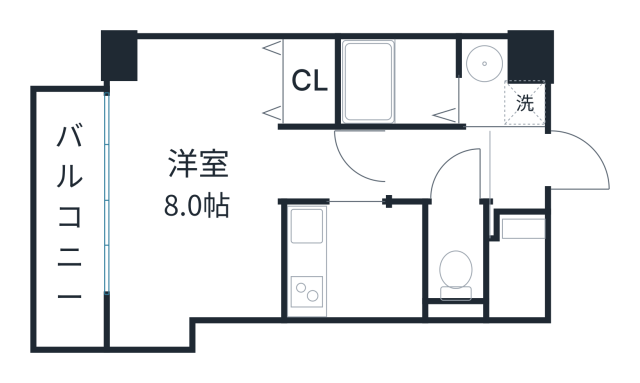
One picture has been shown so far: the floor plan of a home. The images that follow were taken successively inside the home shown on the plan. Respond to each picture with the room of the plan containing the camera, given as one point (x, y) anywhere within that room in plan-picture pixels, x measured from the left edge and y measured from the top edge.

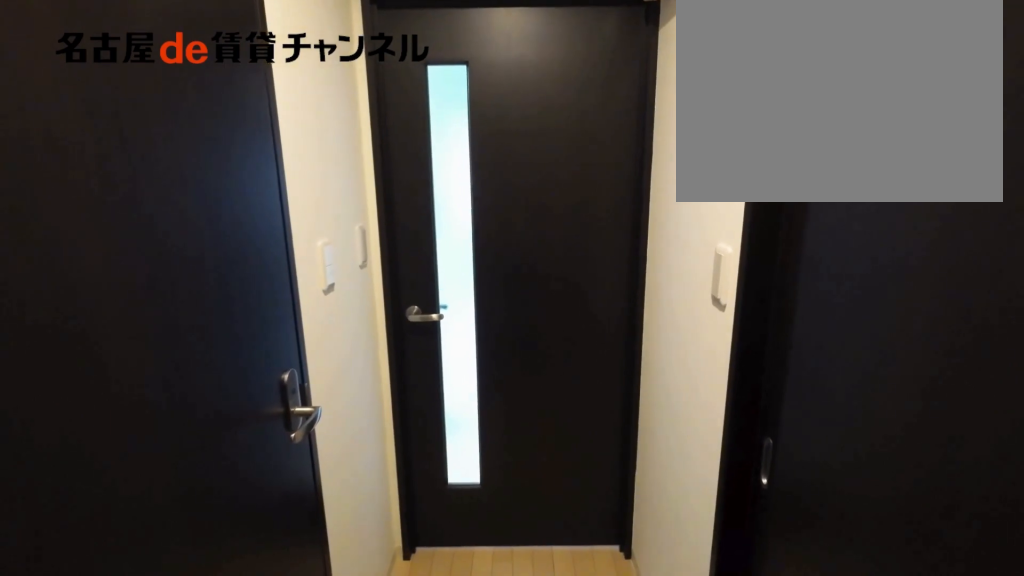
(440, 165)
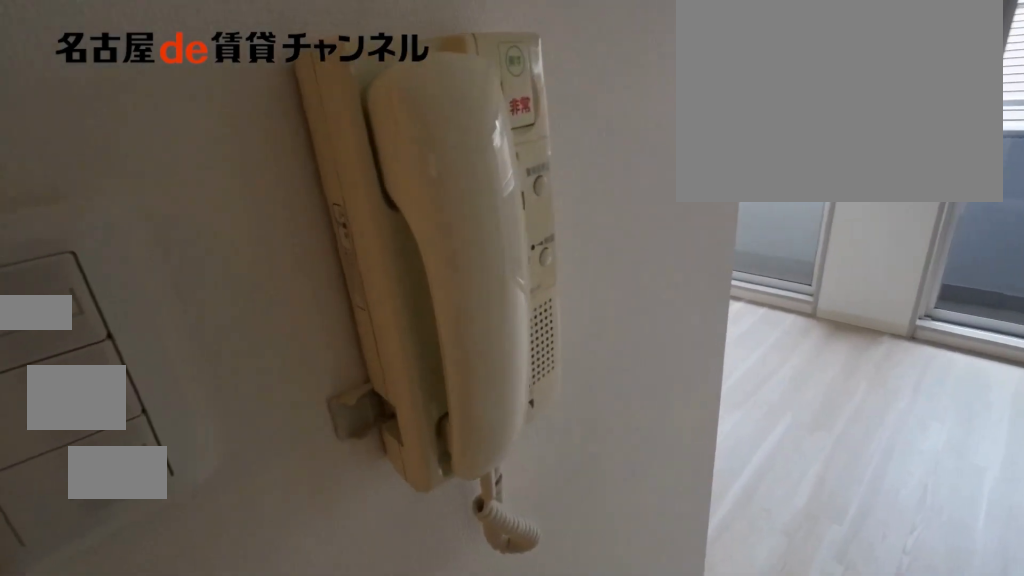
(212, 184)
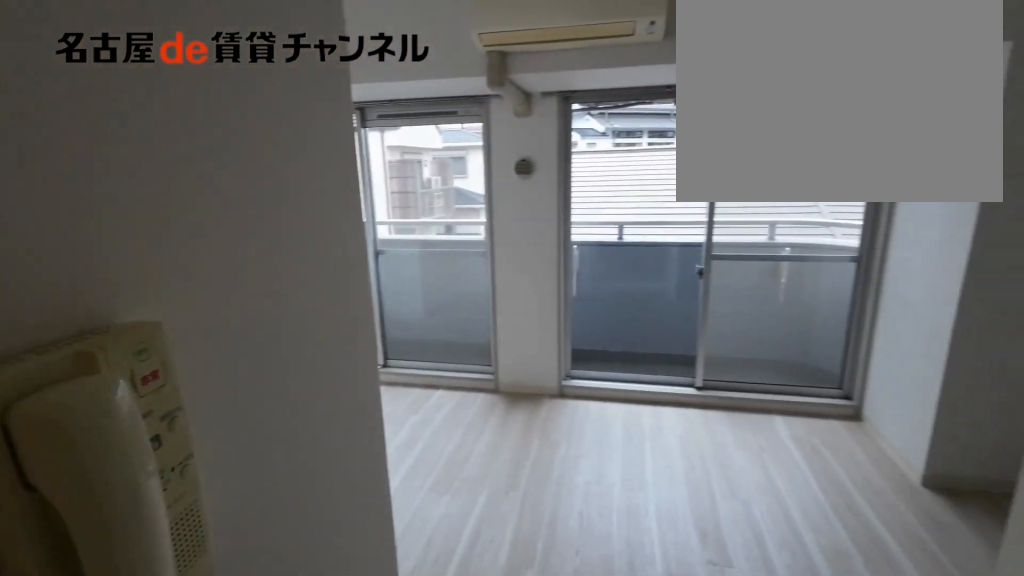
(212, 184)
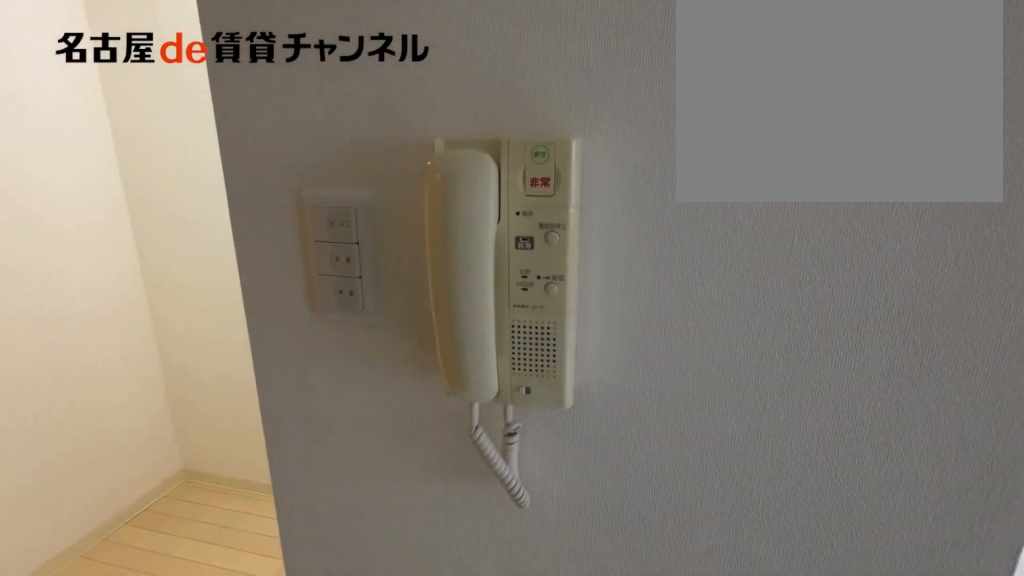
(332, 165)
